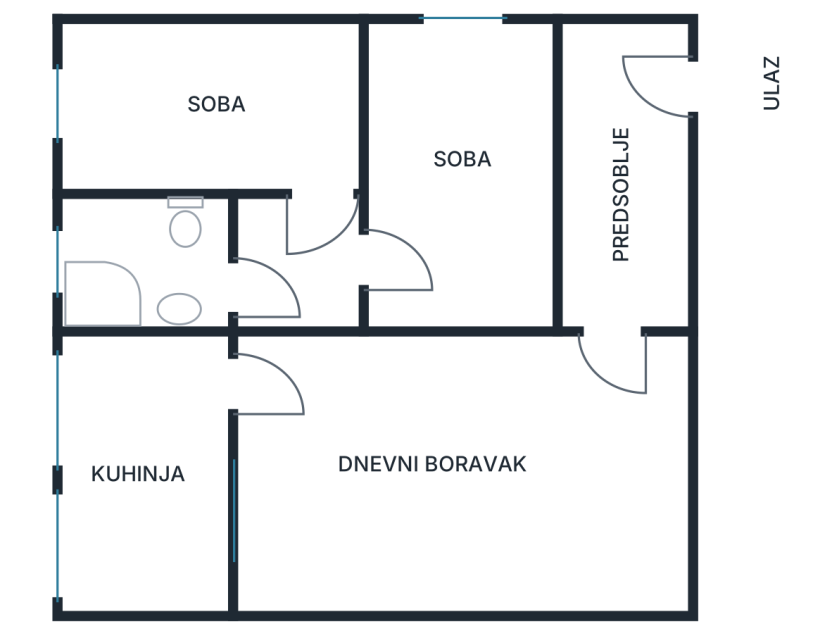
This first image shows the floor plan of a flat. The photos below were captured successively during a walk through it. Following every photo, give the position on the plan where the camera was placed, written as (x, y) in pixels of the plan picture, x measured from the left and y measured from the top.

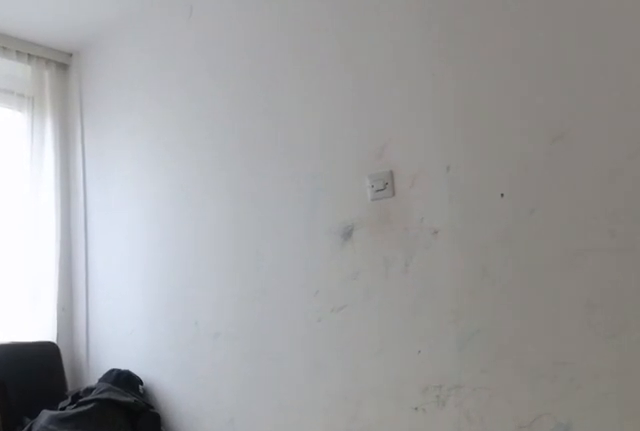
(424, 267)
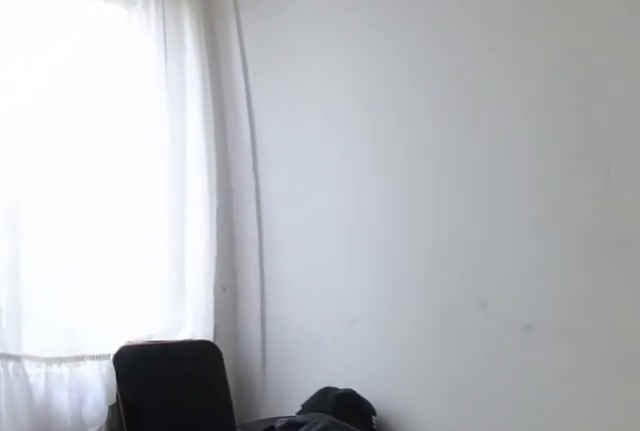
(436, 189)
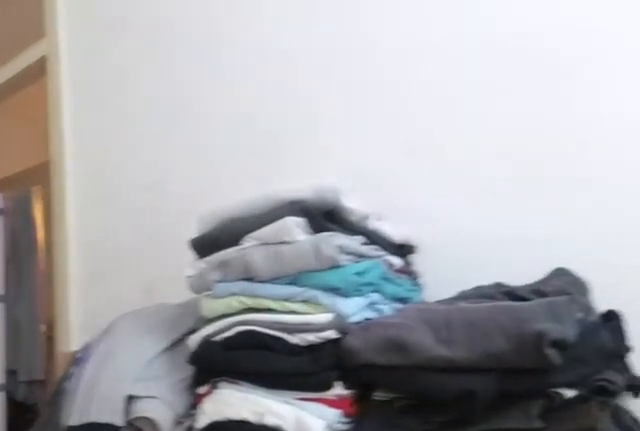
(458, 56)
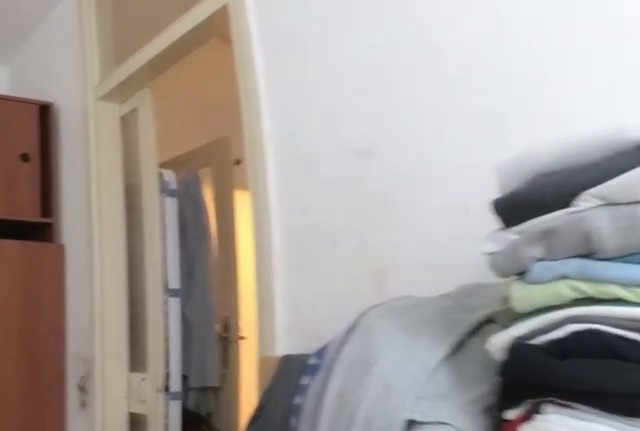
(460, 91)
